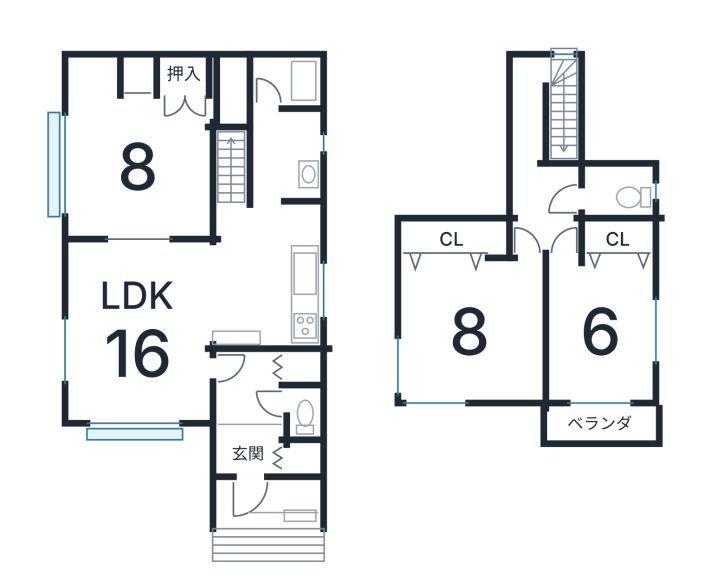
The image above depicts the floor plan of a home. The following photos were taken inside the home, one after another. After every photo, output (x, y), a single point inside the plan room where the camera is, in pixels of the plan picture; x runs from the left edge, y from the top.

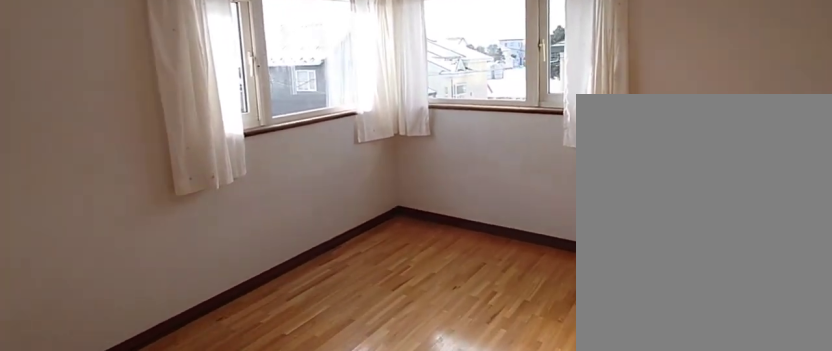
(467, 321)
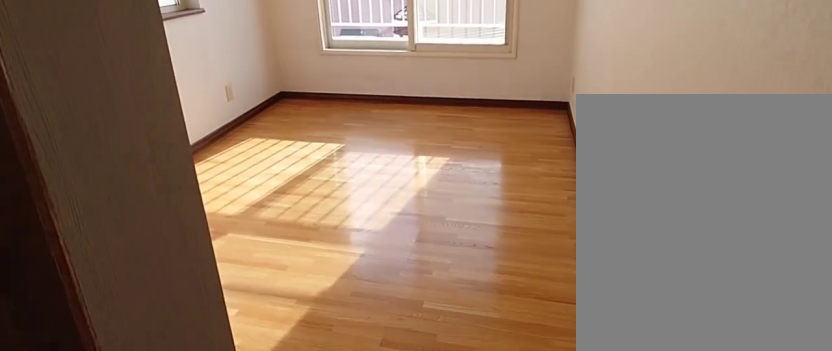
(606, 321)
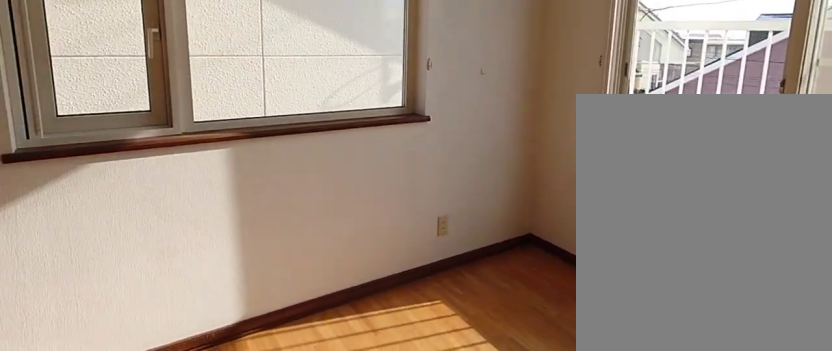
(606, 321)
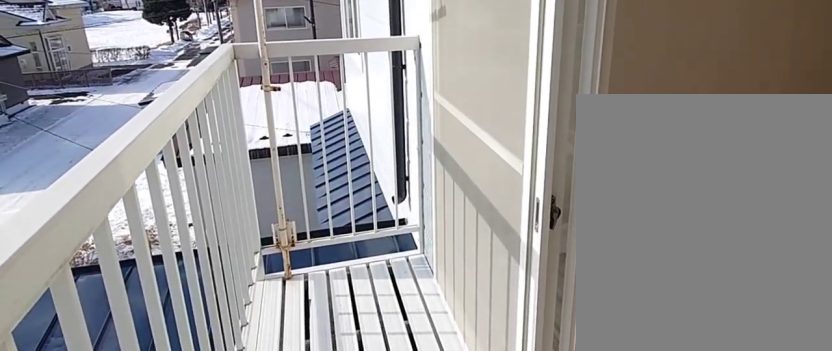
(609, 425)
